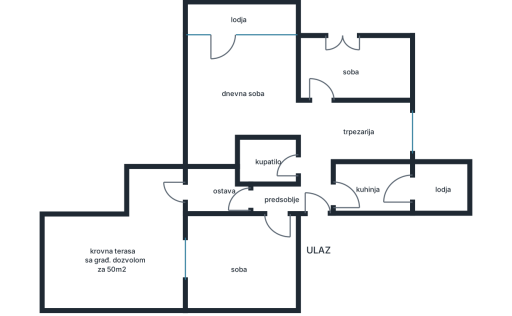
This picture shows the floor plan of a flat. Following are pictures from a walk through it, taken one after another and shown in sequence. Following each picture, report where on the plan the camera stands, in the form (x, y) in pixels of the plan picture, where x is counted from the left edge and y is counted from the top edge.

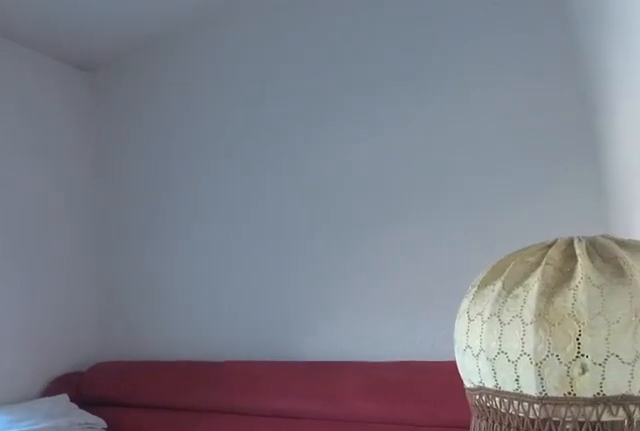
(323, 95)
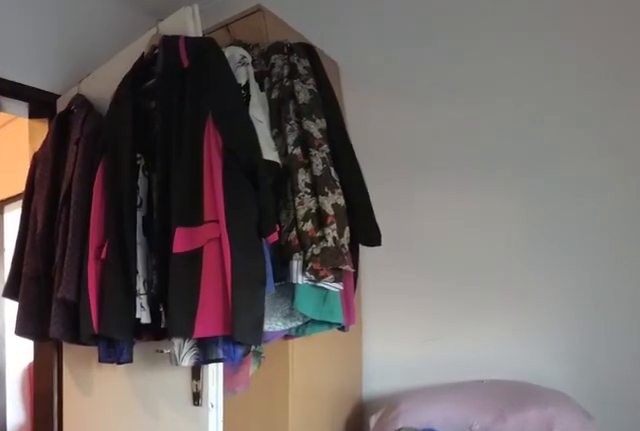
(346, 61)
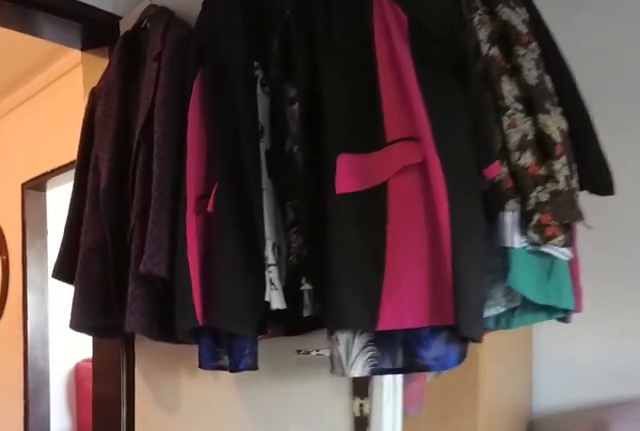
(336, 69)
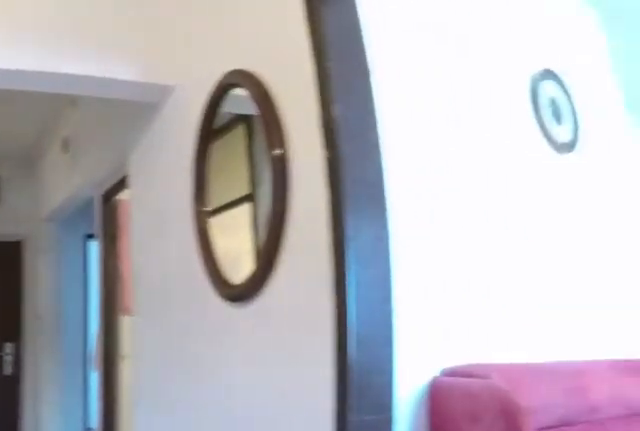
(311, 100)
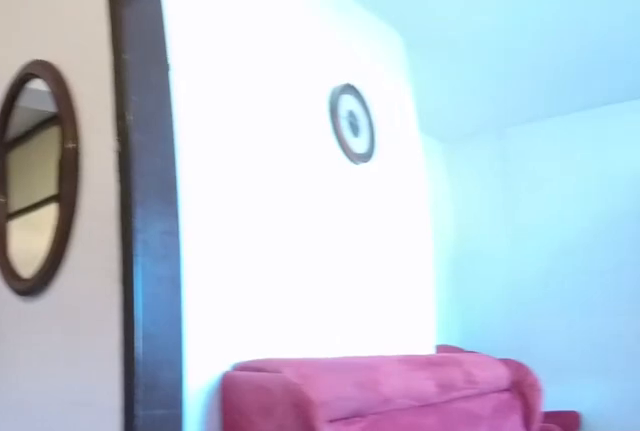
(311, 104)
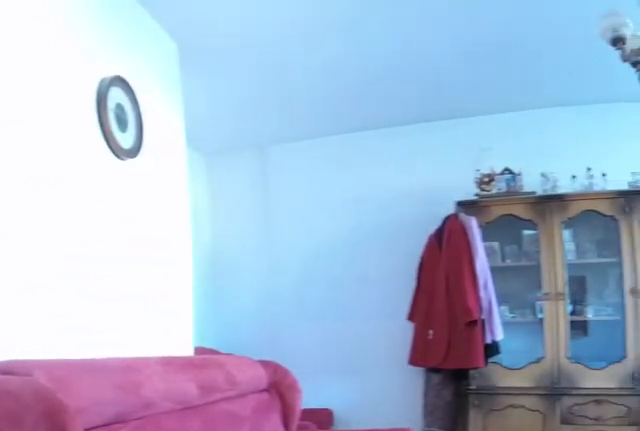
(308, 111)
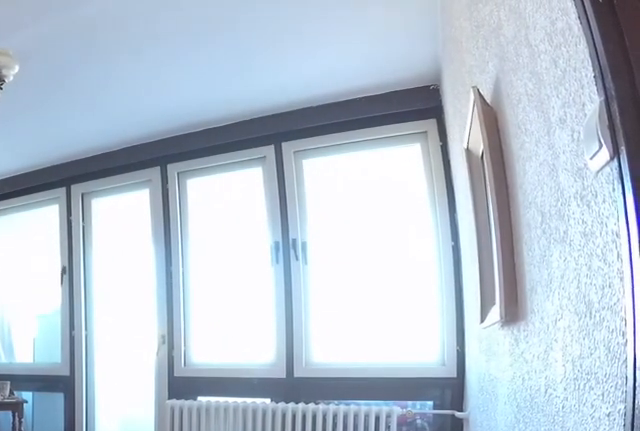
(295, 124)
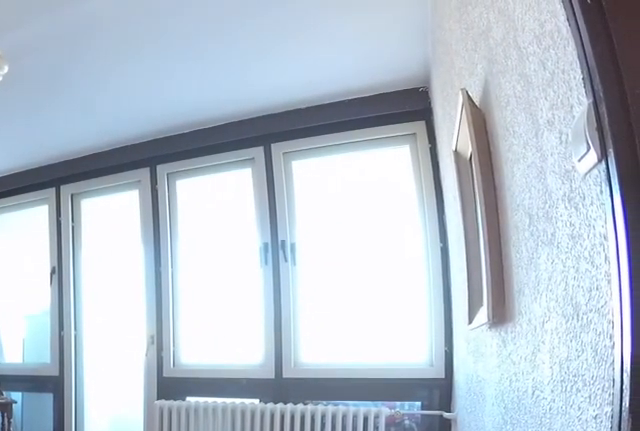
(295, 124)
